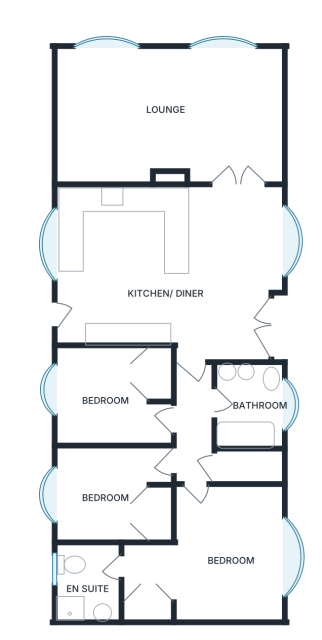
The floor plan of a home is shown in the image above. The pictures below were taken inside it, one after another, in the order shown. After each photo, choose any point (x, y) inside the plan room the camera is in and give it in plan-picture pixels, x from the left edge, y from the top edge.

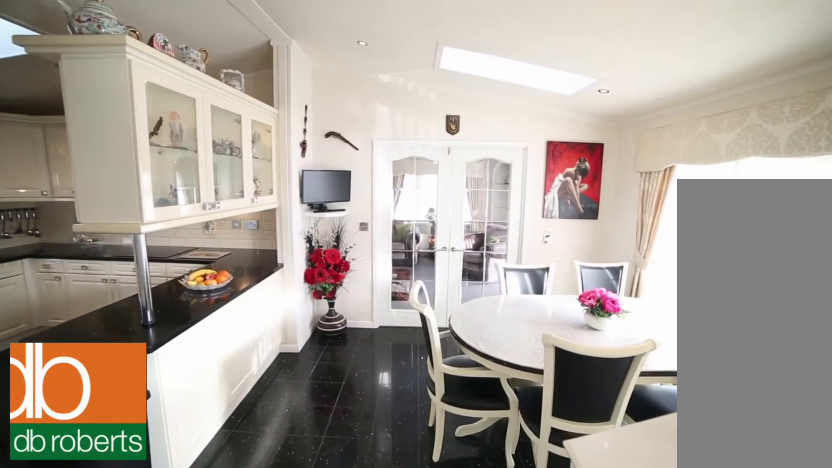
(170, 269)
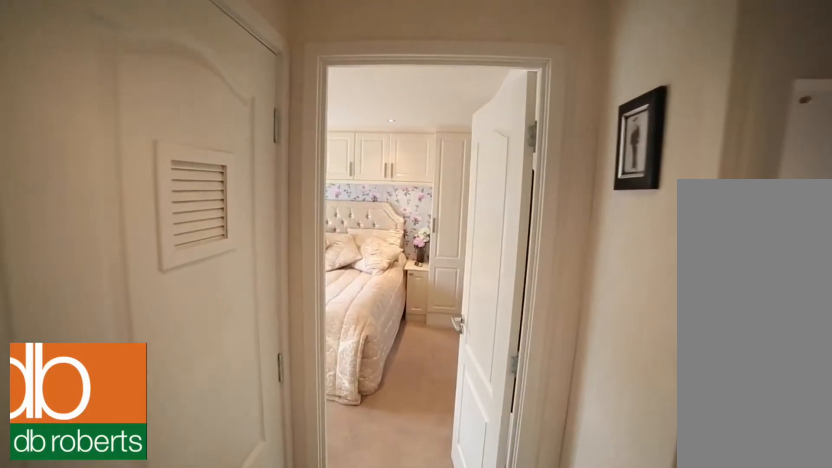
(192, 429)
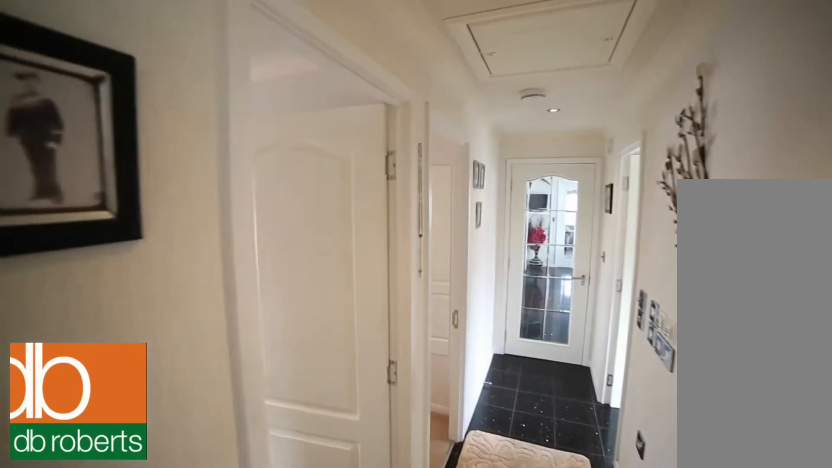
(192, 429)
